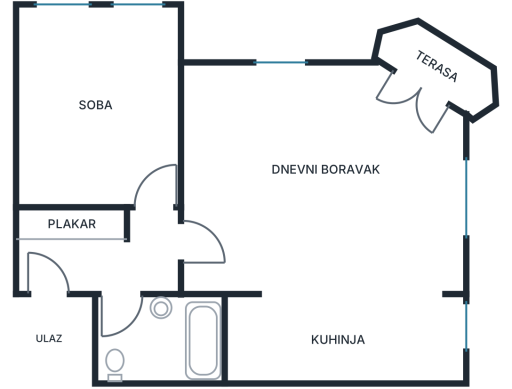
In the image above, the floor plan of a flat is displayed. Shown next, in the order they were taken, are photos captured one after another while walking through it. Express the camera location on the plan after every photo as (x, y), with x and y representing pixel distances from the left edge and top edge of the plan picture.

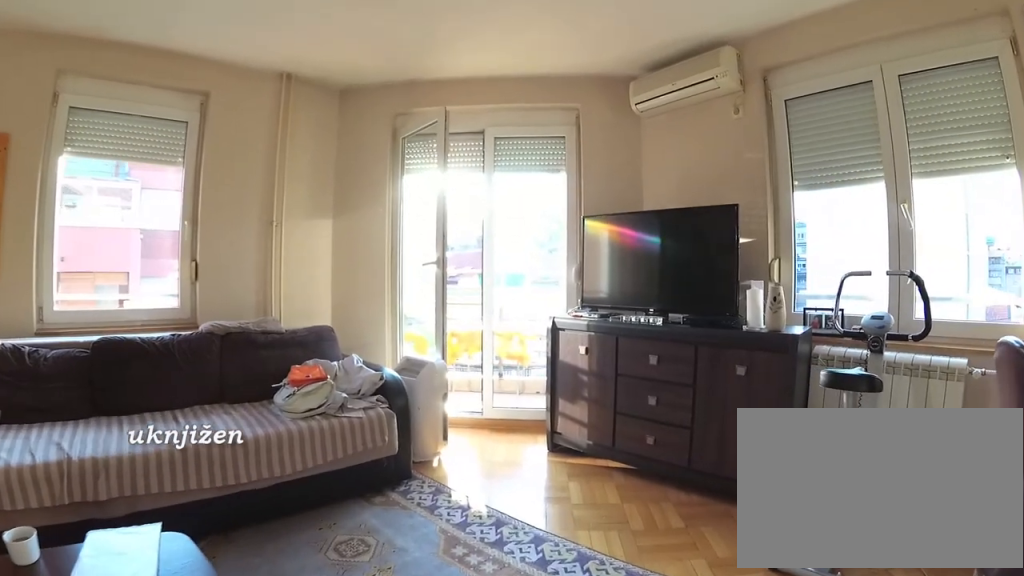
(312, 261)
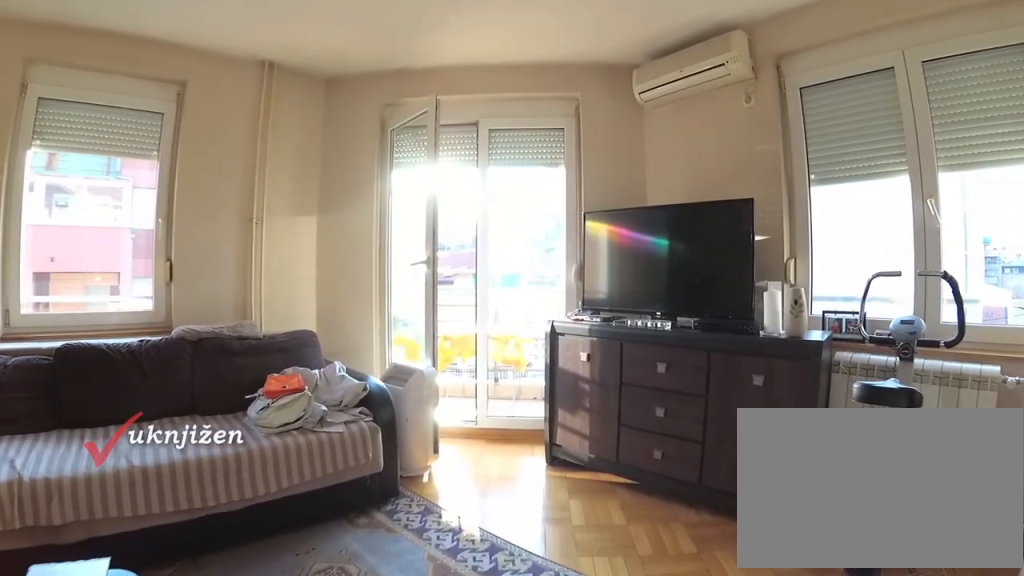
(316, 255)
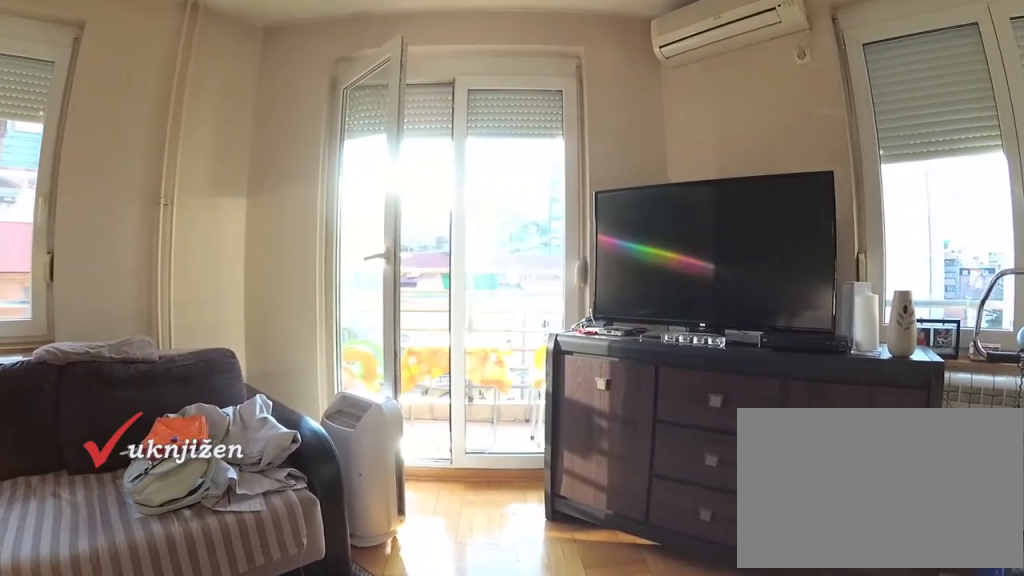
(334, 225)
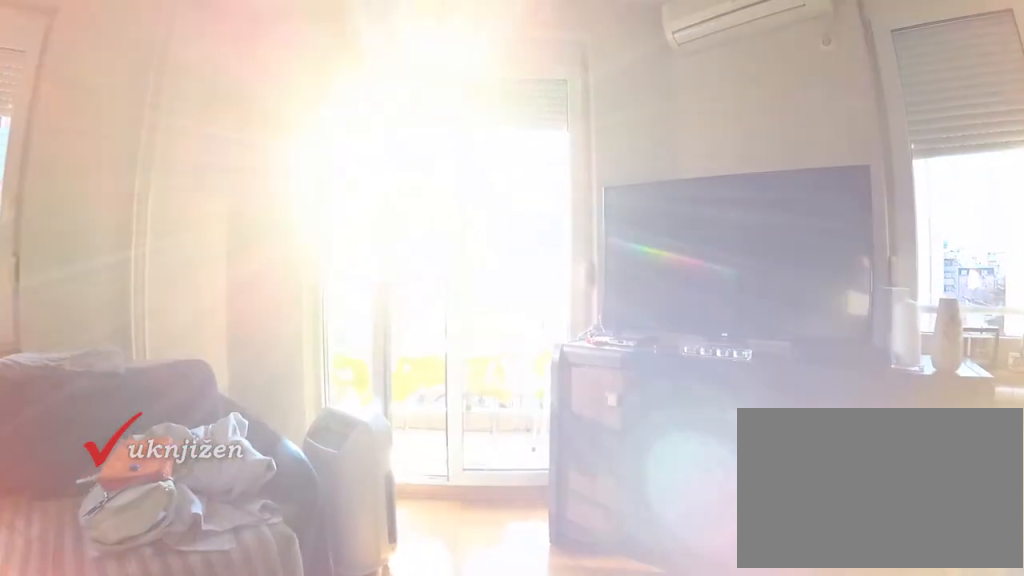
(338, 217)
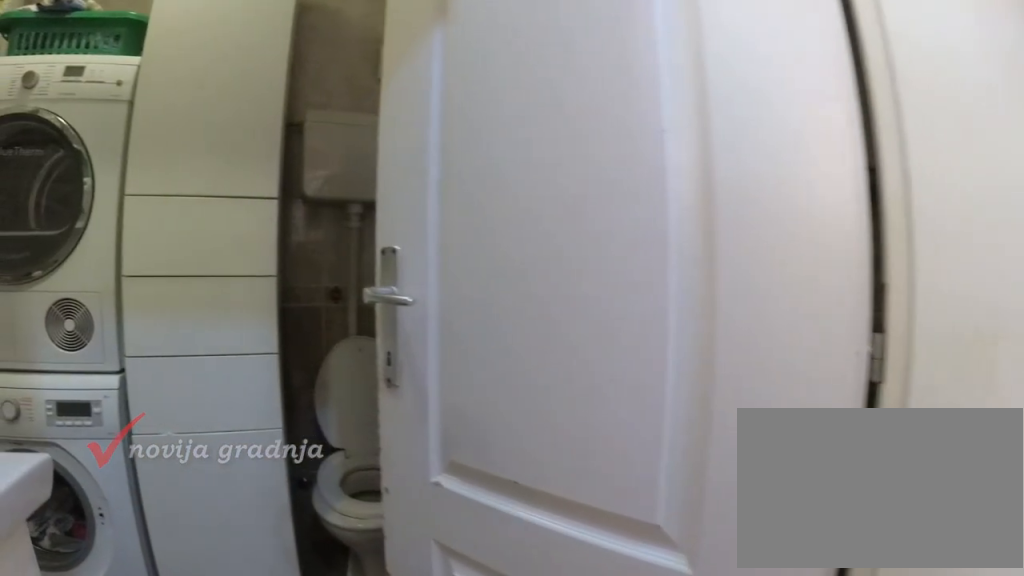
(132, 266)
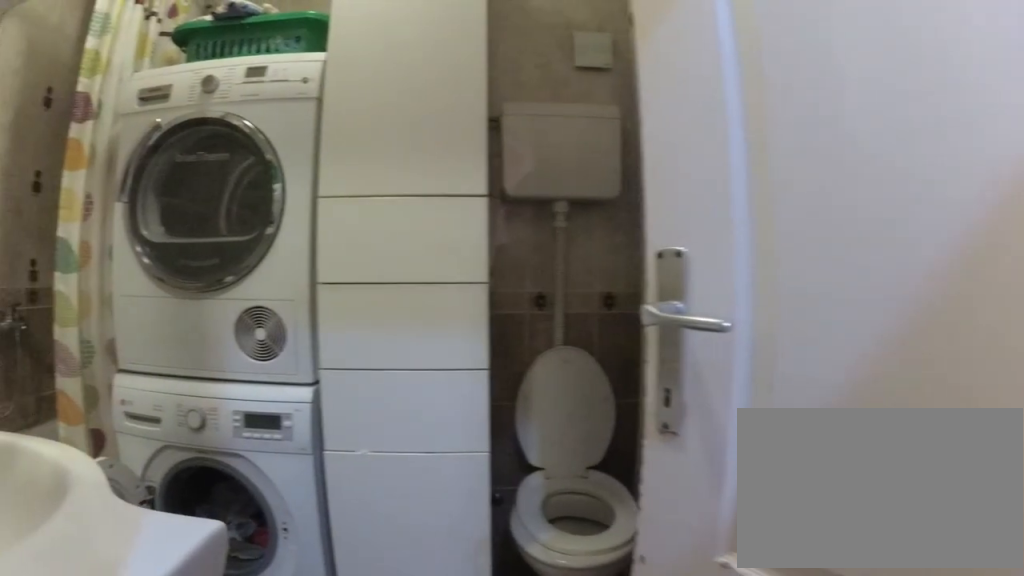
(129, 275)
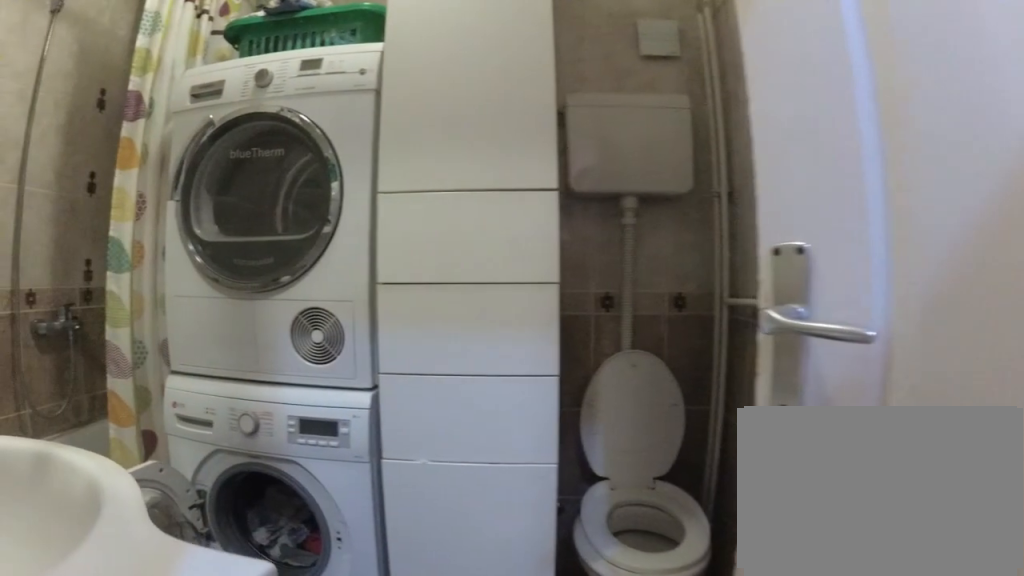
(127, 279)
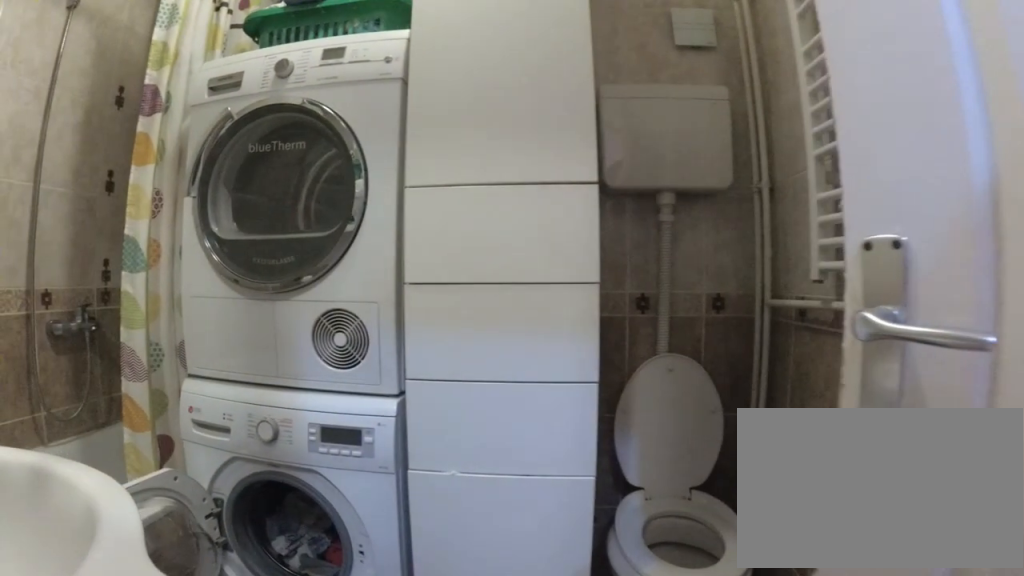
(126, 283)
